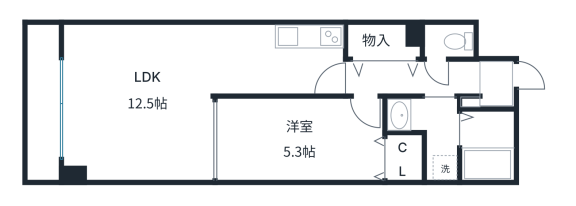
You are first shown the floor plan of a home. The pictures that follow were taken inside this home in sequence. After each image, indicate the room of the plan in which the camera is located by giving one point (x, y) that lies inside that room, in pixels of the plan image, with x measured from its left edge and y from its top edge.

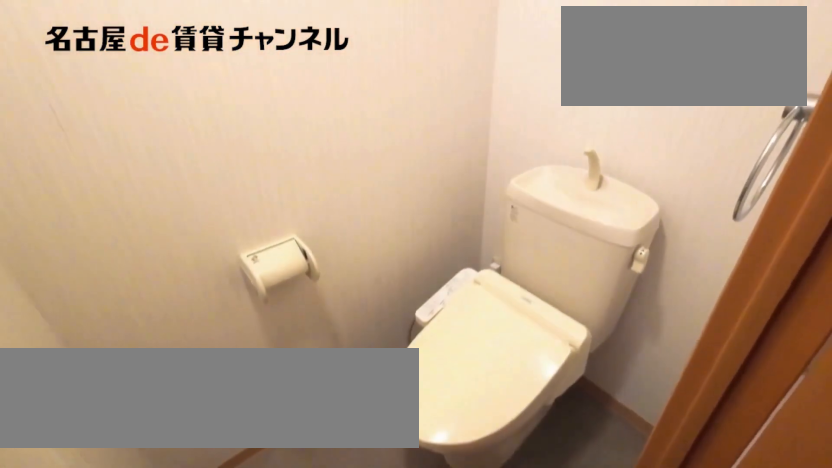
(448, 41)
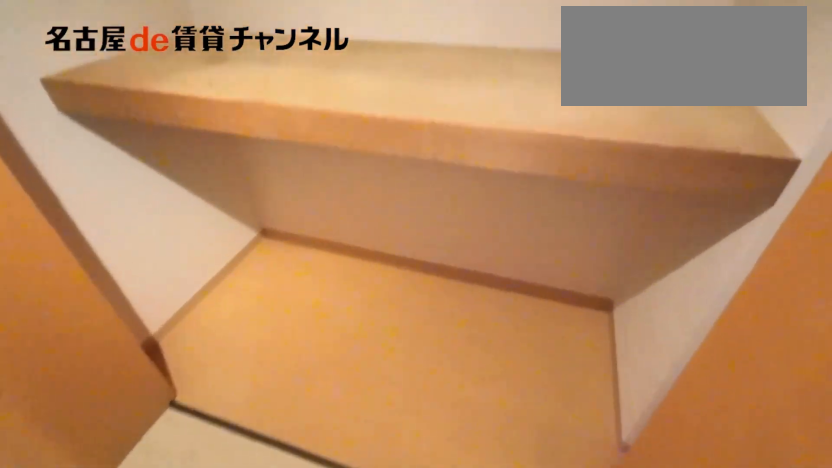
(380, 42)
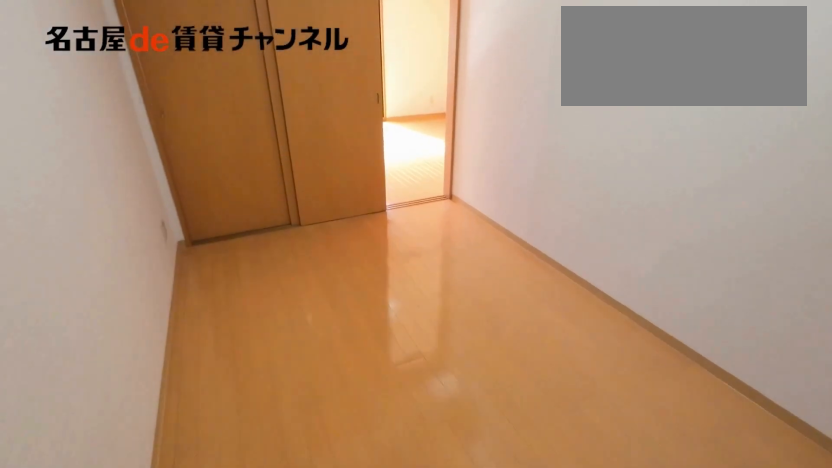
(300, 140)
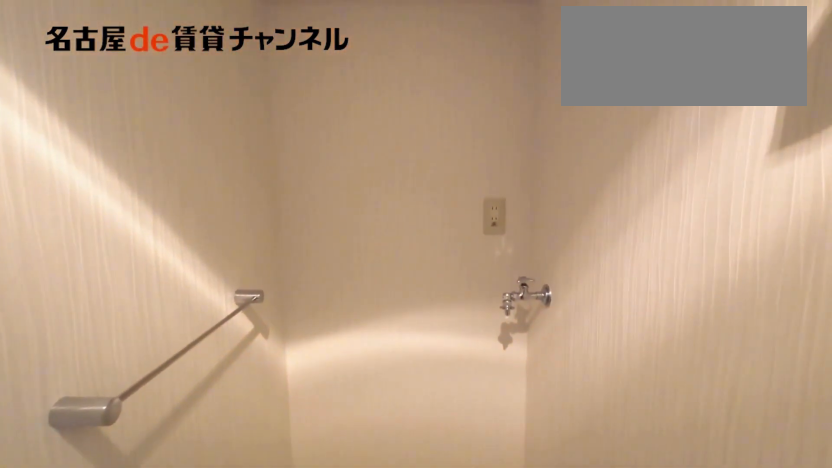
(429, 132)
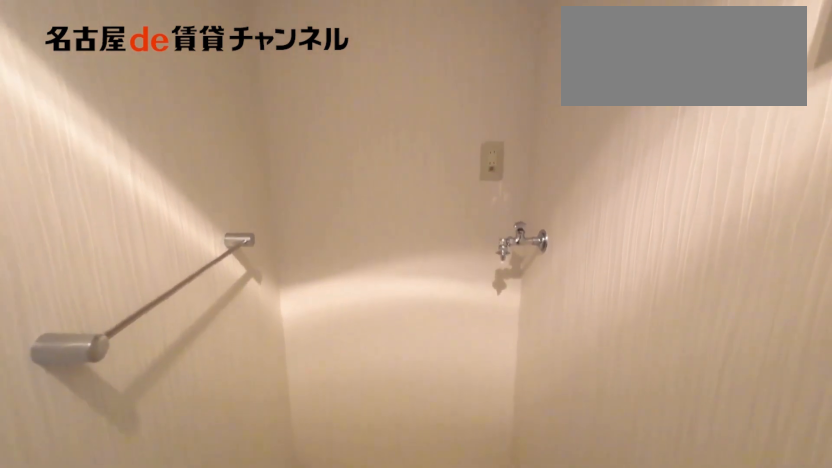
(429, 132)
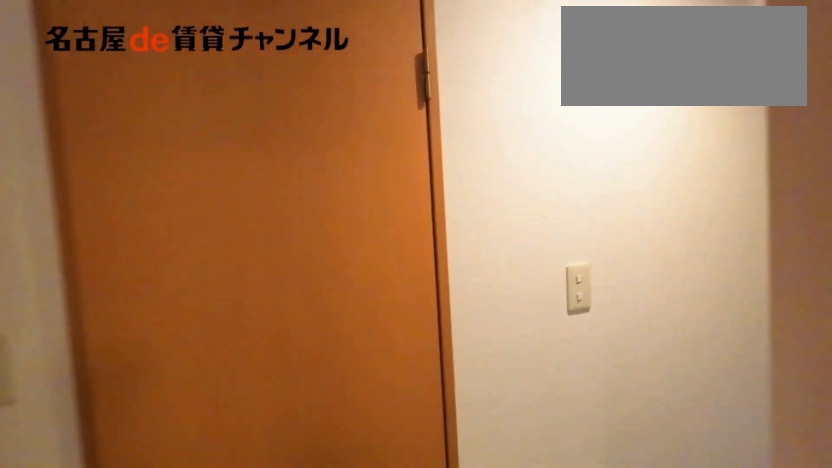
(496, 84)
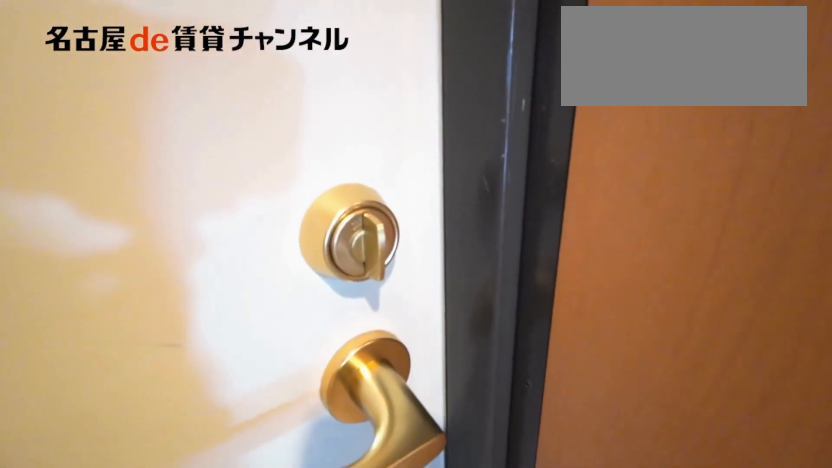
(496, 84)
